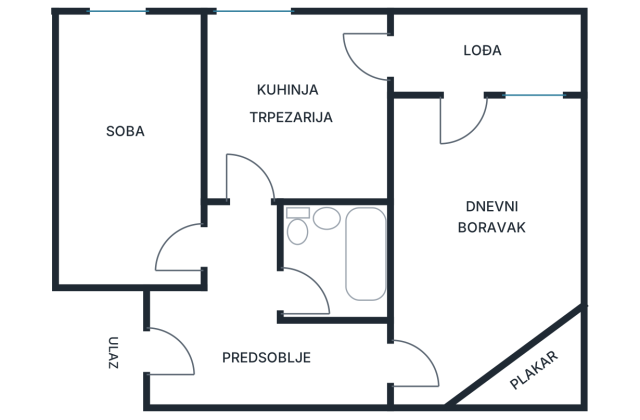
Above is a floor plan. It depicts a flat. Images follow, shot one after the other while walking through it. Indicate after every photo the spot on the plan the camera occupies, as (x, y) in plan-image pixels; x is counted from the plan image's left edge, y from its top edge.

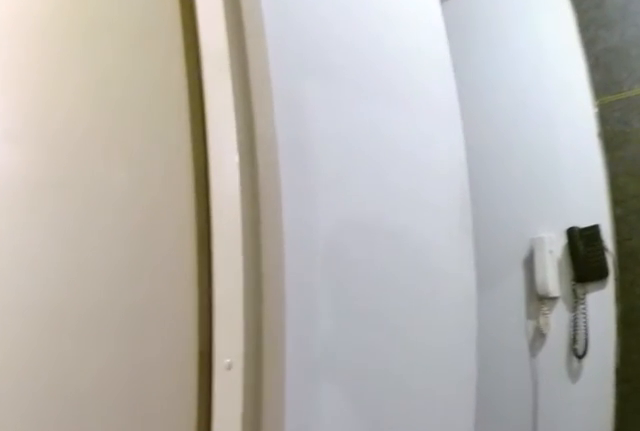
(213, 264)
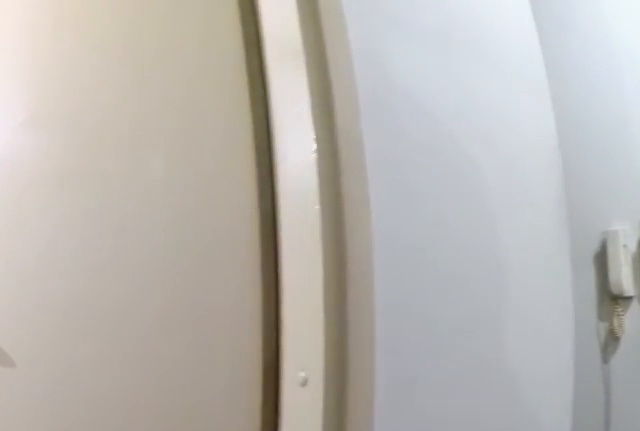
(222, 270)
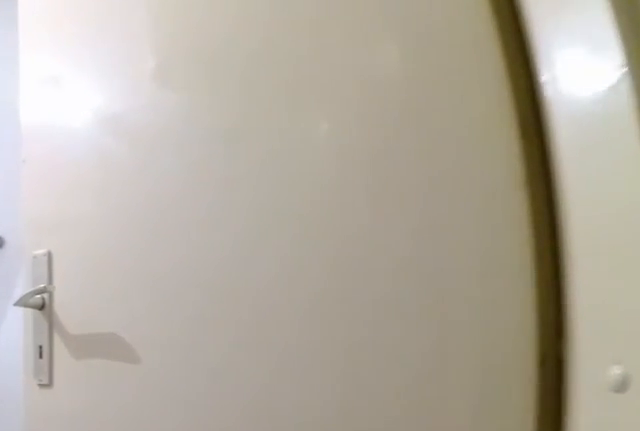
(241, 279)
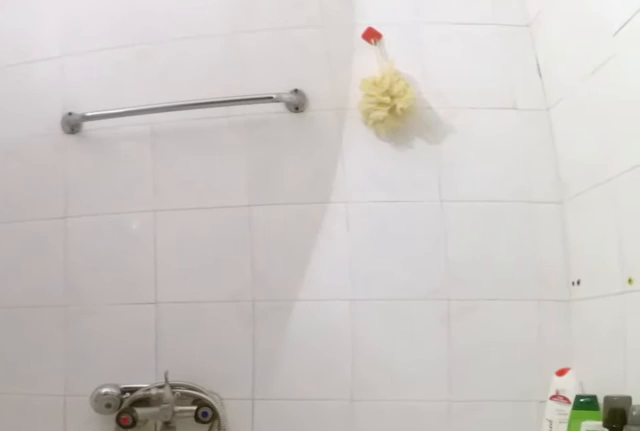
(305, 265)
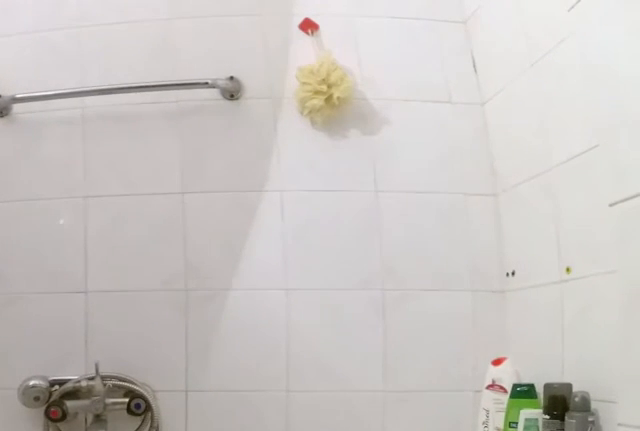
(309, 264)
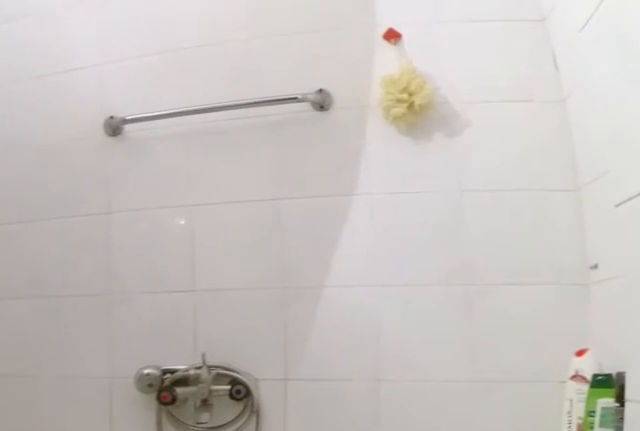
(297, 282)
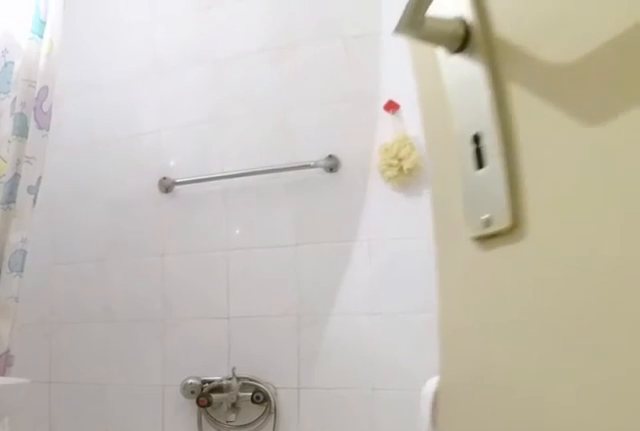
(283, 294)
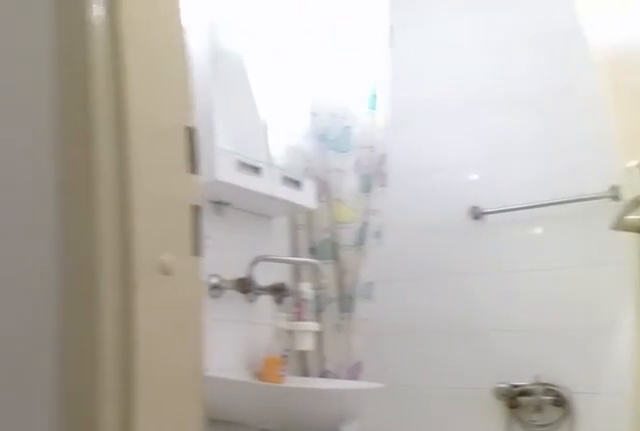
(248, 313)
